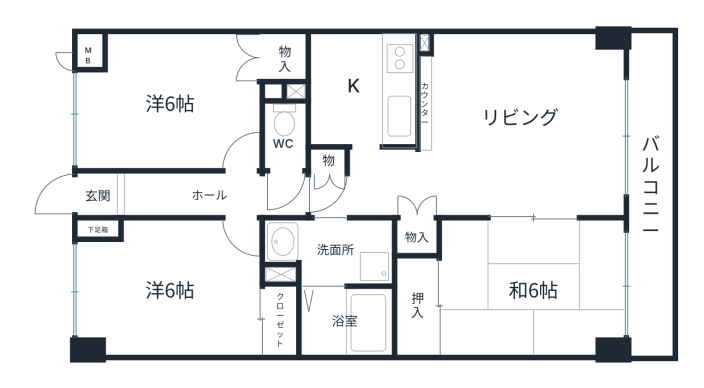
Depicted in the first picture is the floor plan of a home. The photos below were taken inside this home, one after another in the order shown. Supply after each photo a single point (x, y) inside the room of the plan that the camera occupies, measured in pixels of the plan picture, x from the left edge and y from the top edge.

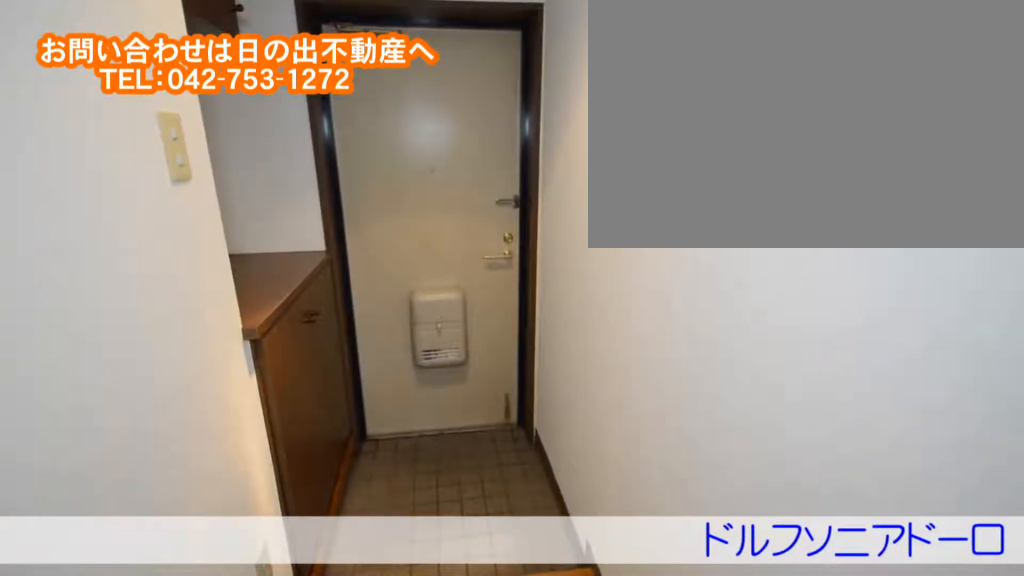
(133, 195)
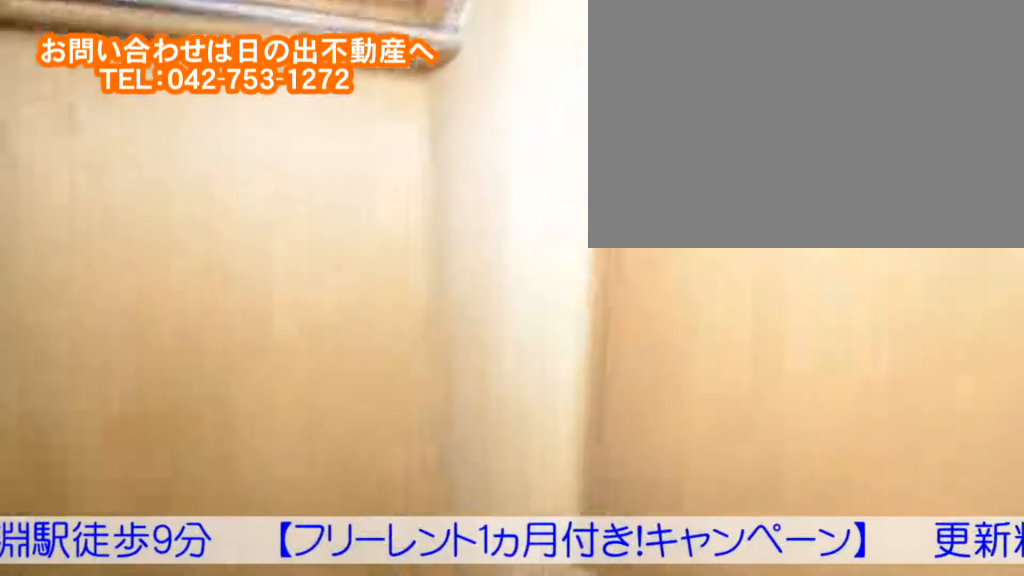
(121, 99)
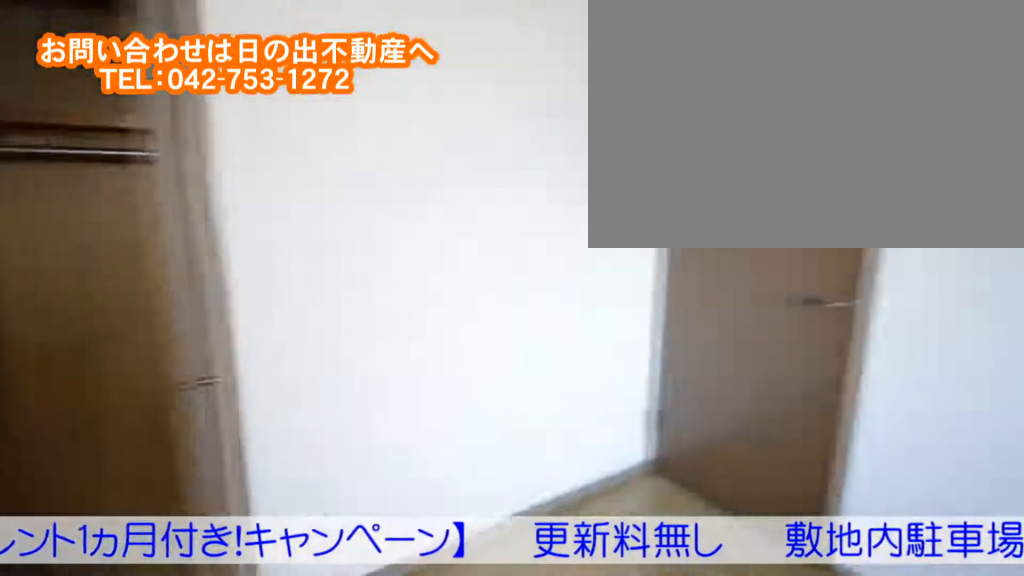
(121, 99)
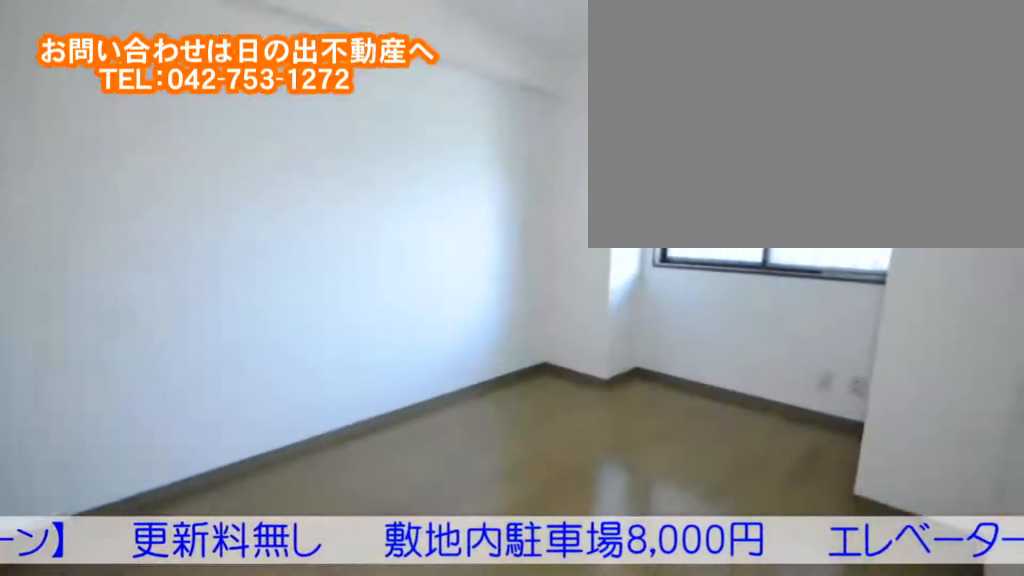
(130, 307)
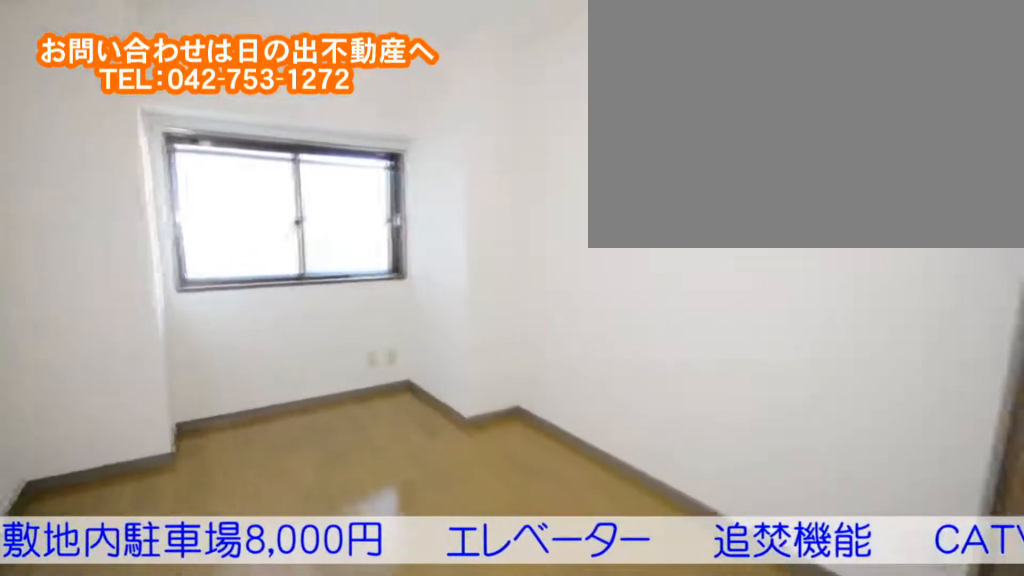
(130, 306)
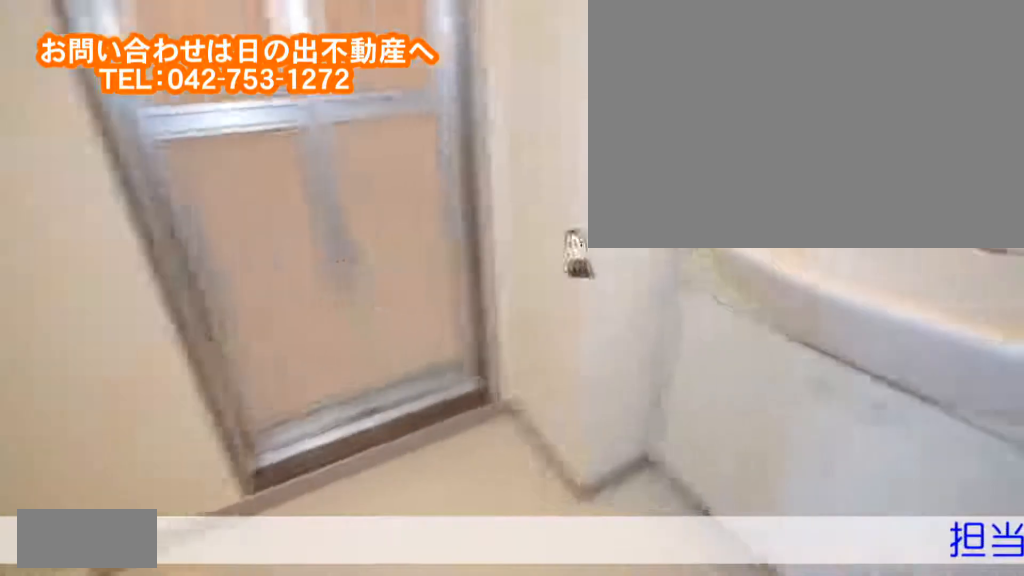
(354, 246)
